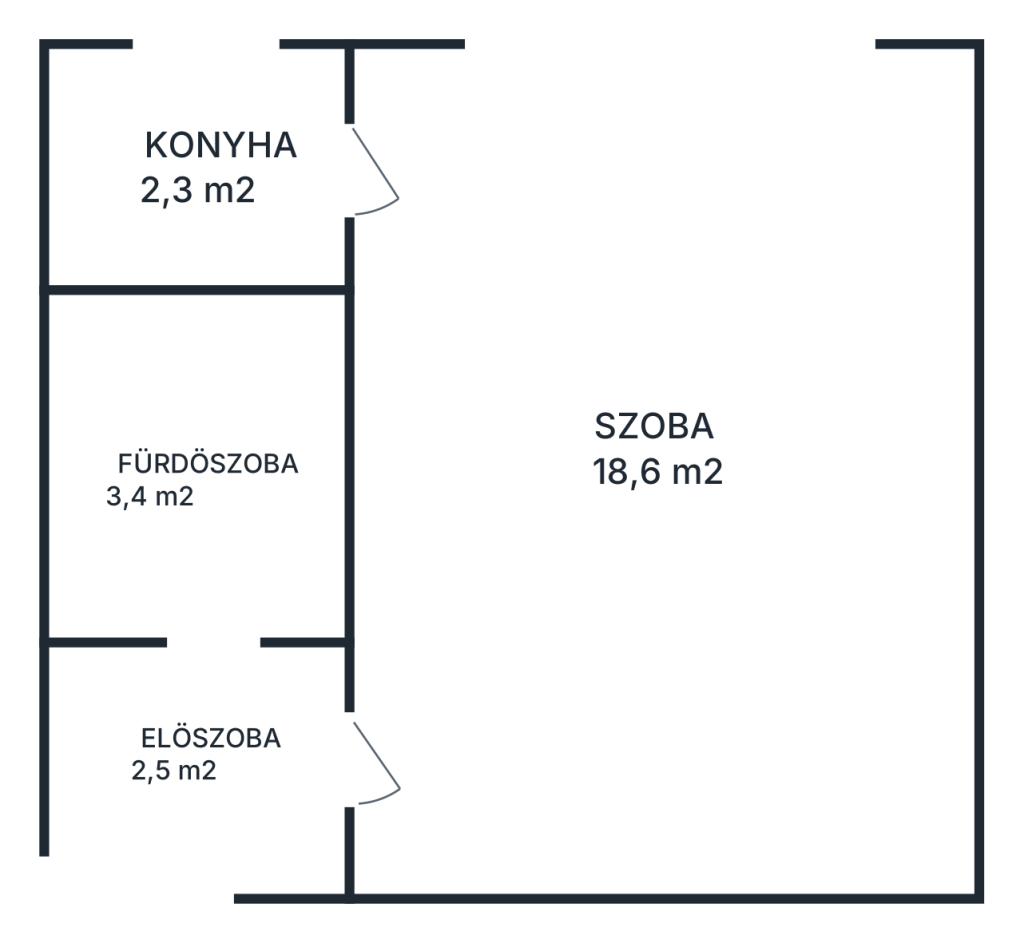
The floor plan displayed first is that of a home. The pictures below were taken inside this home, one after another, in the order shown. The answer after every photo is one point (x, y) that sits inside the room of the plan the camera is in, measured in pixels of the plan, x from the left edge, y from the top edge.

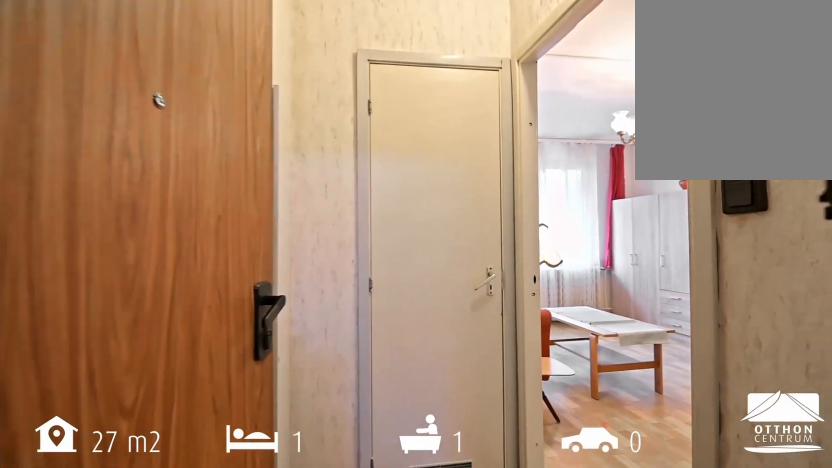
(207, 832)
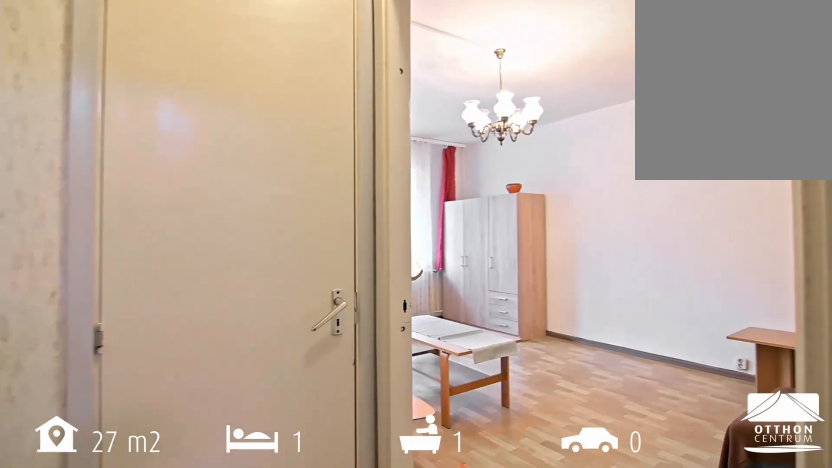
(206, 832)
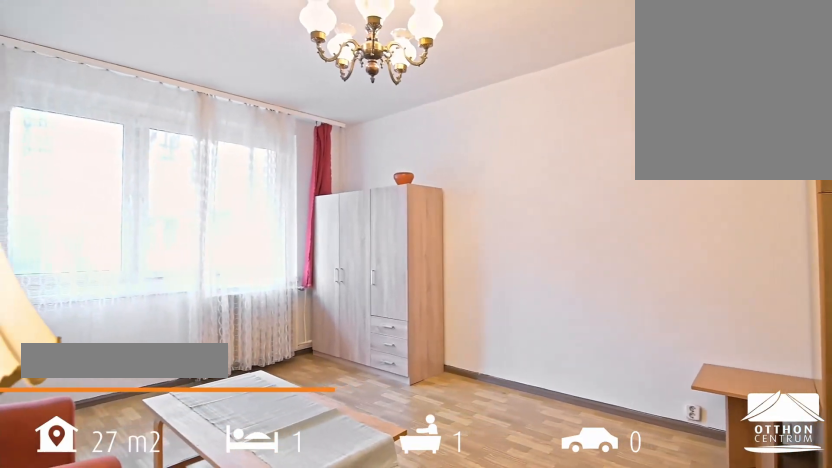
(684, 471)
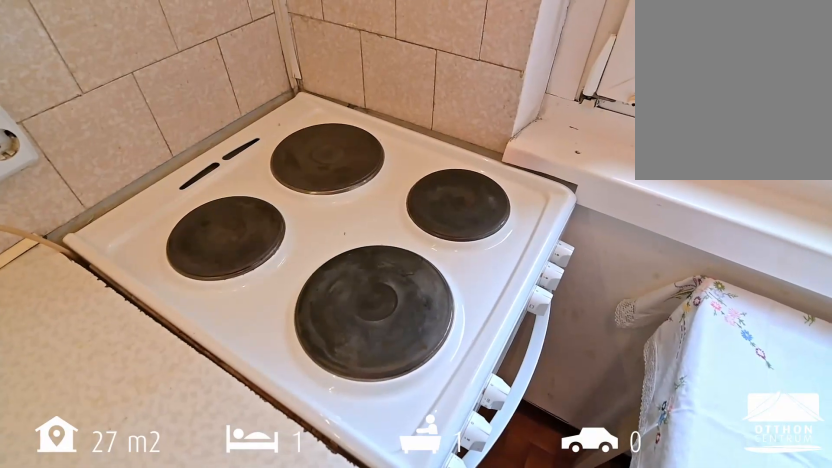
(206, 179)
